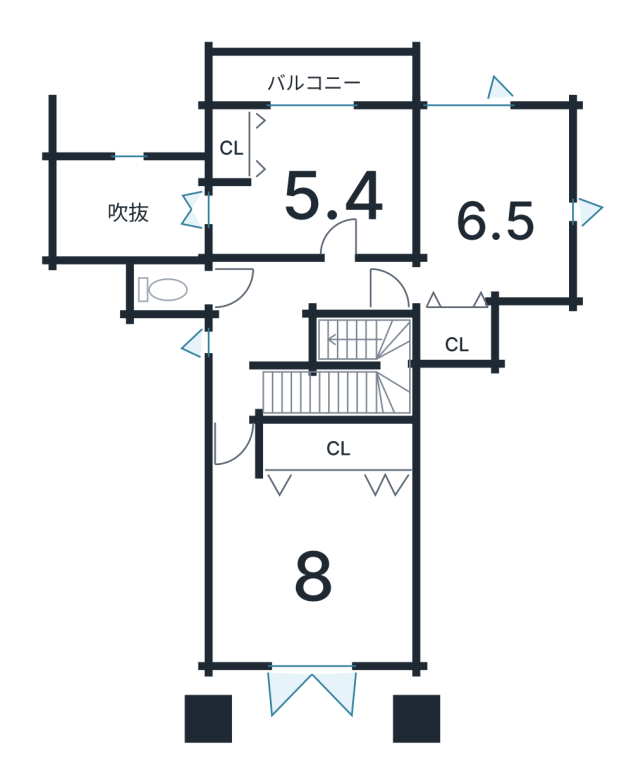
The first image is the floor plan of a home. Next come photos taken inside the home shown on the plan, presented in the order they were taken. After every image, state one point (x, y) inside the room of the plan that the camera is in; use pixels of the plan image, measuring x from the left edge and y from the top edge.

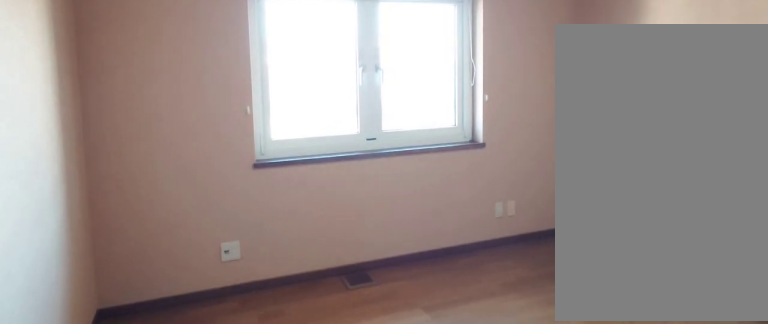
(312, 562)
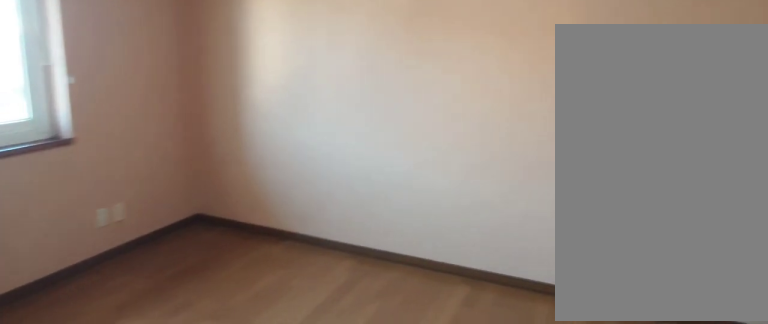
(312, 562)
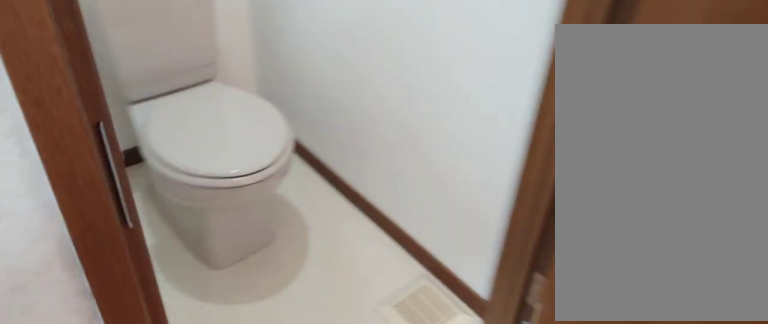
(161, 297)
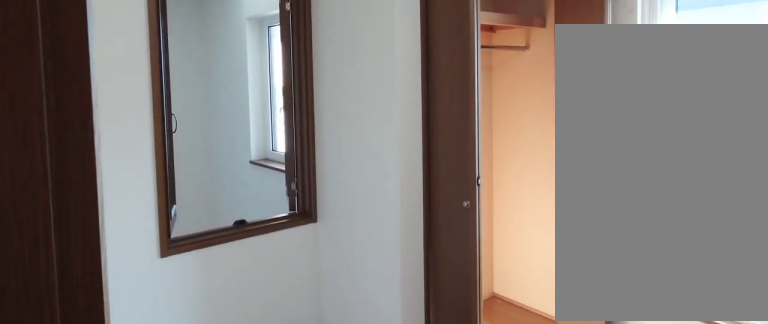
(313, 194)
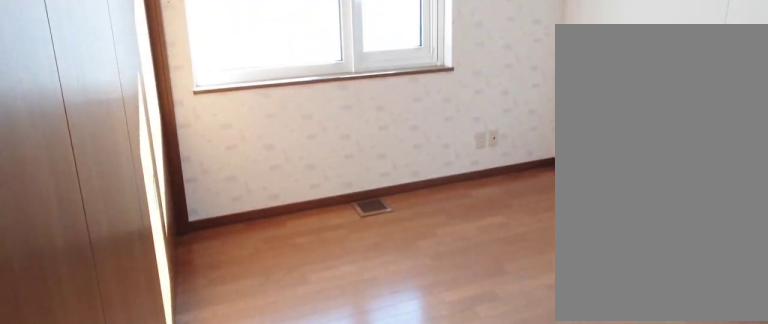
(488, 200)
